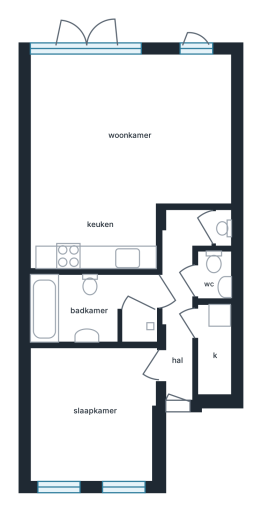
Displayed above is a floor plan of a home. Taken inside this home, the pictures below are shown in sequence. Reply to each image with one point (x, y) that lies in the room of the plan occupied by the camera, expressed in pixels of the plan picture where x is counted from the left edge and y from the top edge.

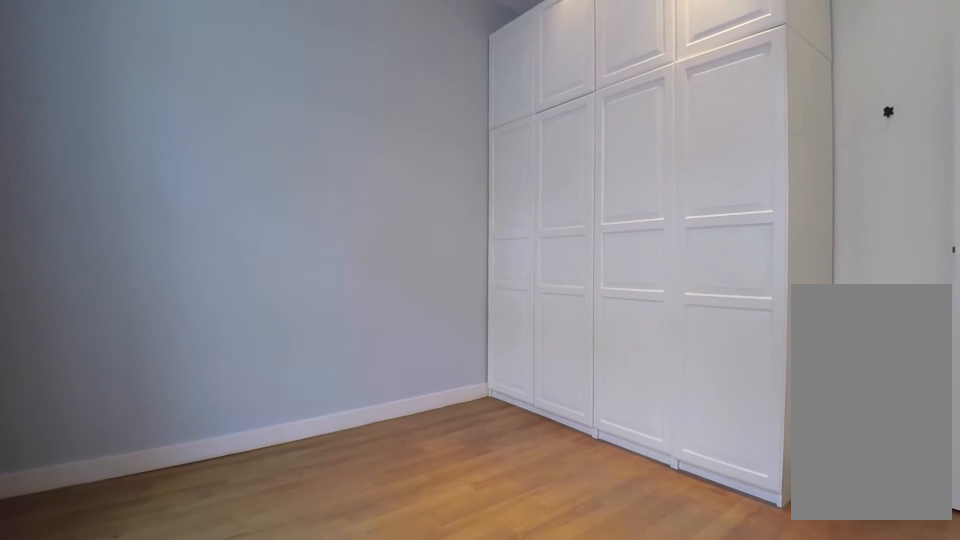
(94, 416)
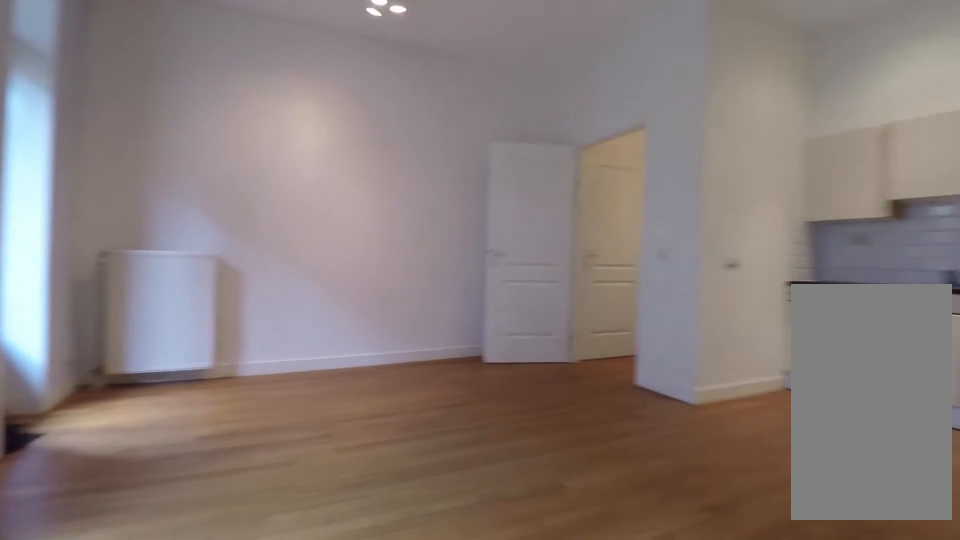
(131, 129)
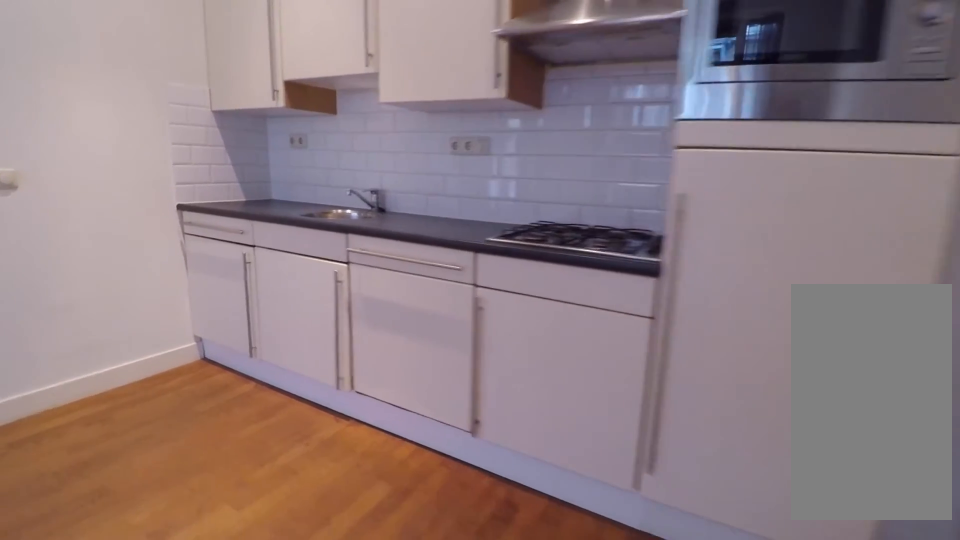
(94, 238)
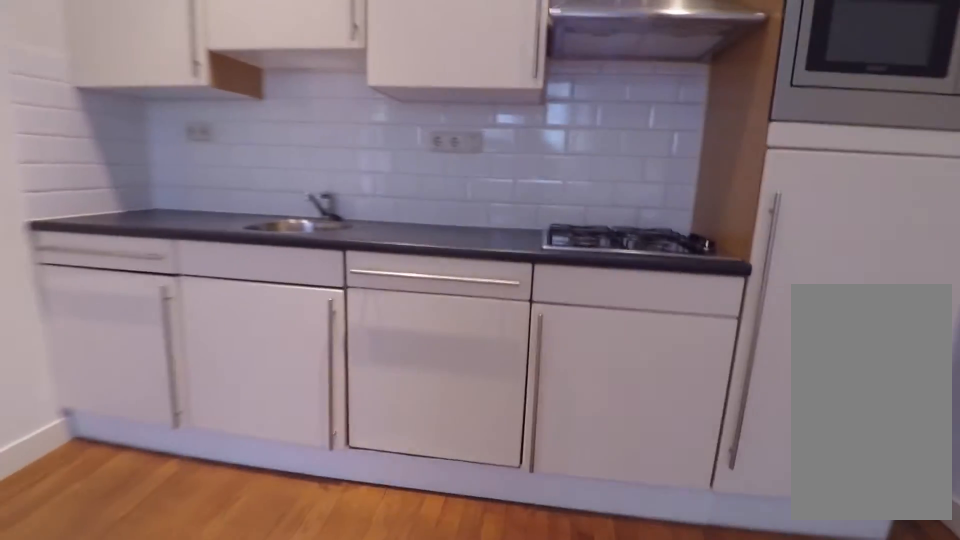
(94, 238)
